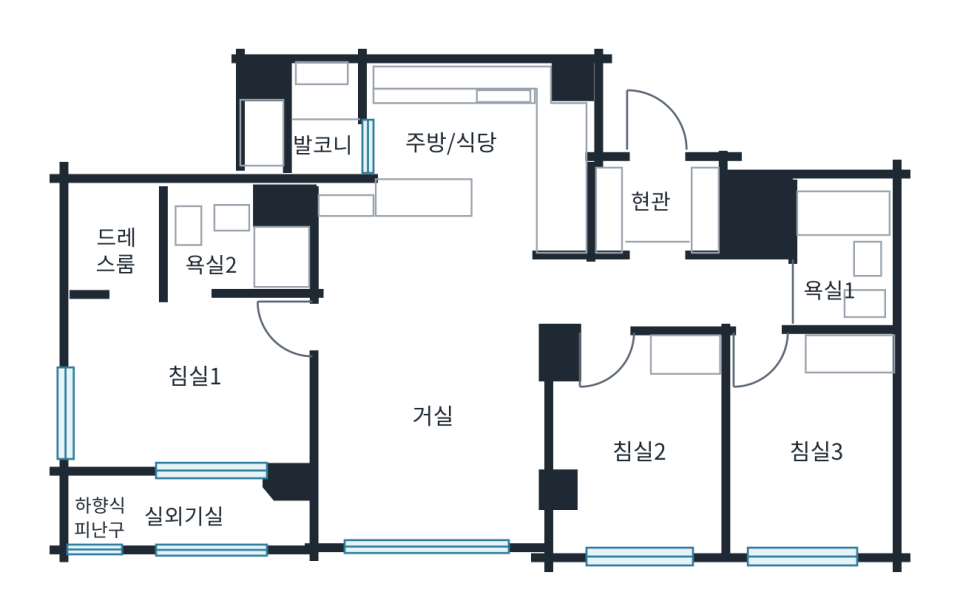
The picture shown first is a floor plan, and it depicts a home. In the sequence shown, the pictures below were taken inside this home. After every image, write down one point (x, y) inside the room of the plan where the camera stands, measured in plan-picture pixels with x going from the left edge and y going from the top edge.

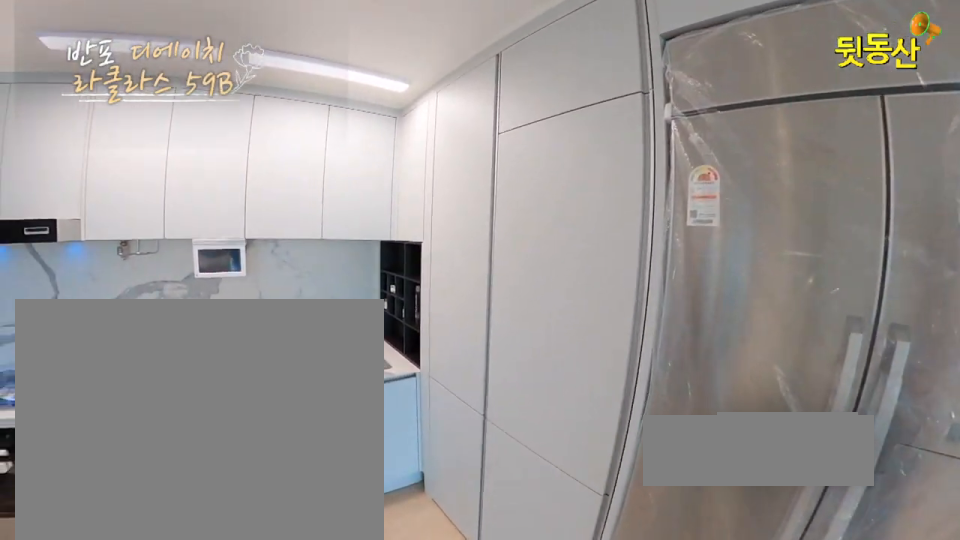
(484, 174)
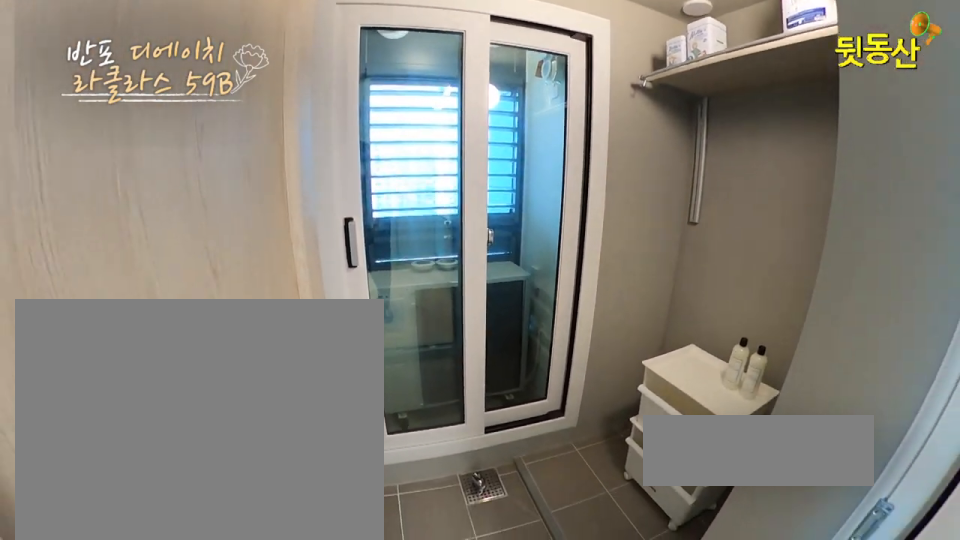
(317, 125)
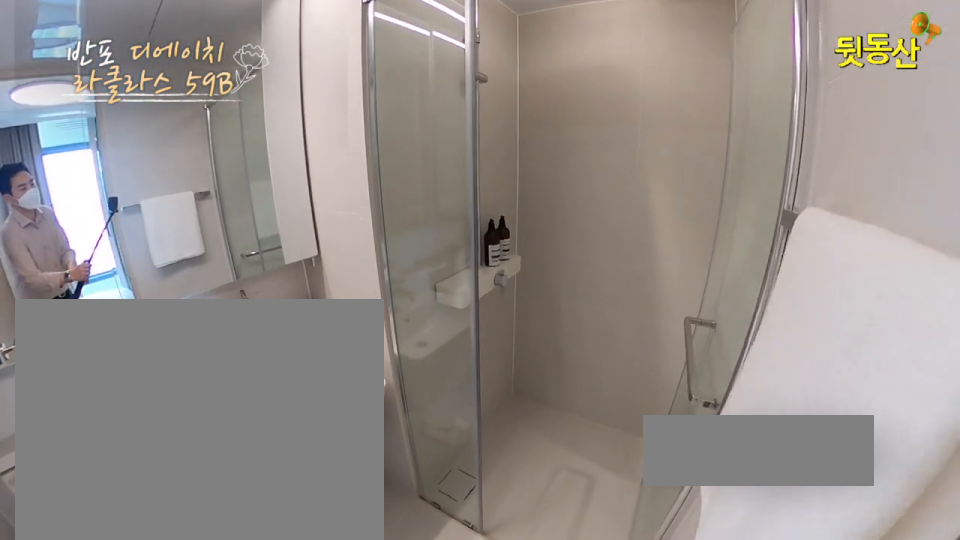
(224, 256)
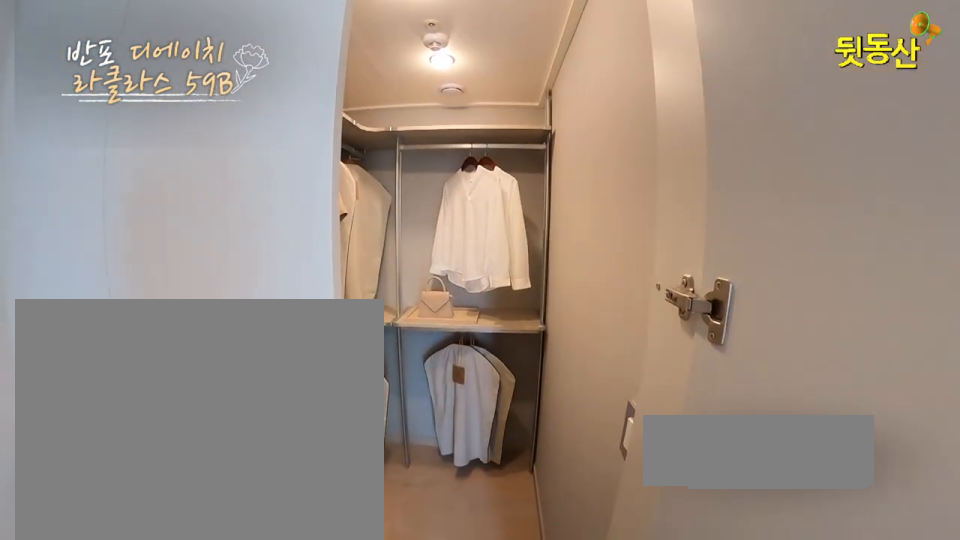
(106, 242)
